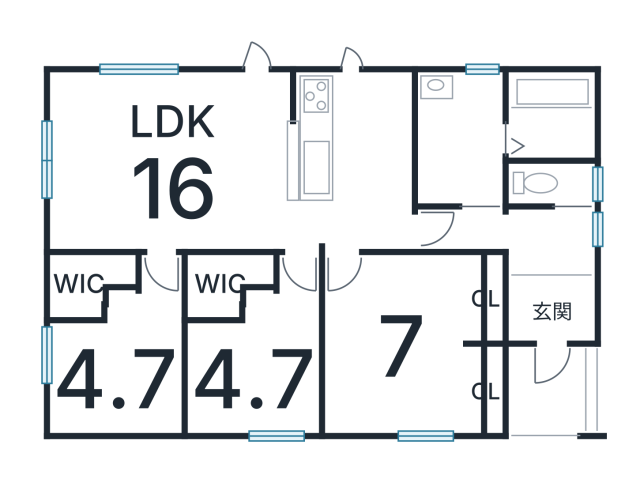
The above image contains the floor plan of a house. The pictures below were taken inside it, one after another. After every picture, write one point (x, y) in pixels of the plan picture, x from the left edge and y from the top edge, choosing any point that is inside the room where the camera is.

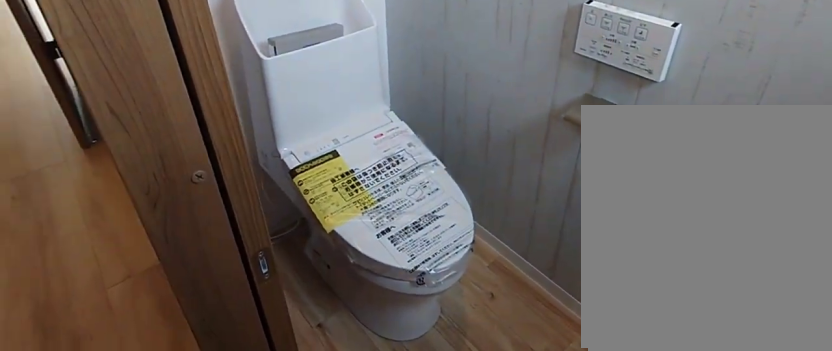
(557, 186)
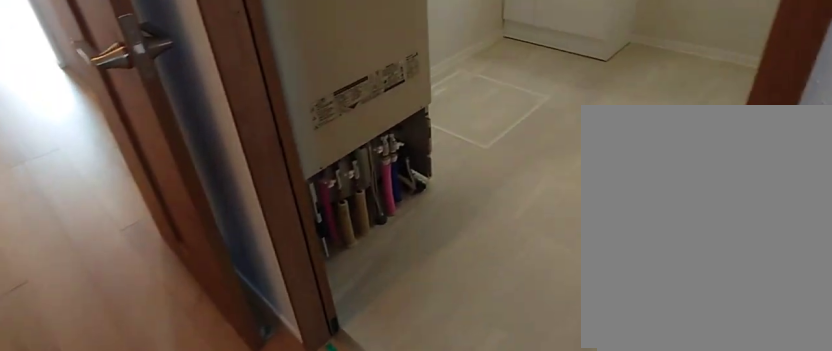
(457, 137)
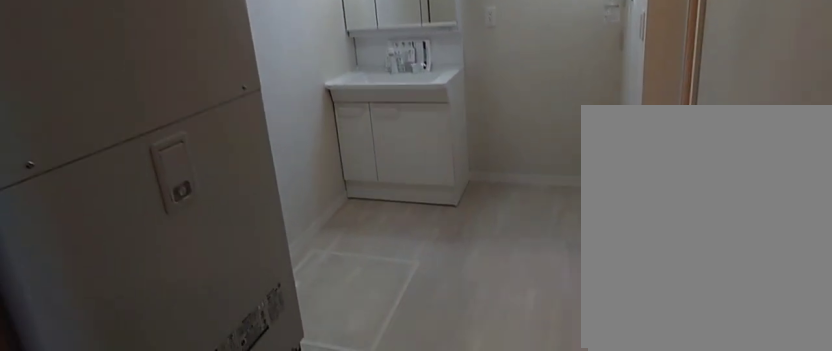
(457, 137)
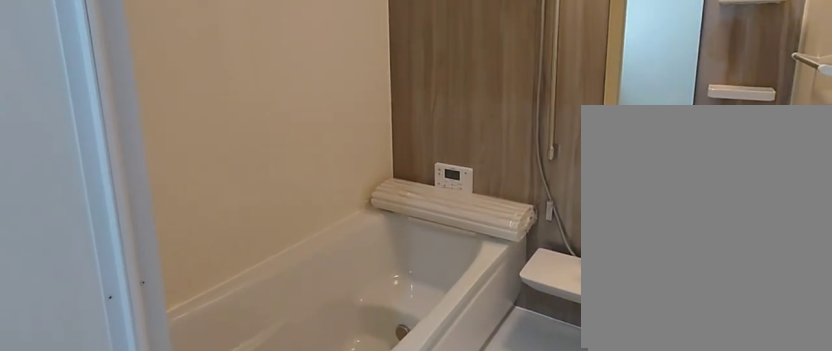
(548, 112)
